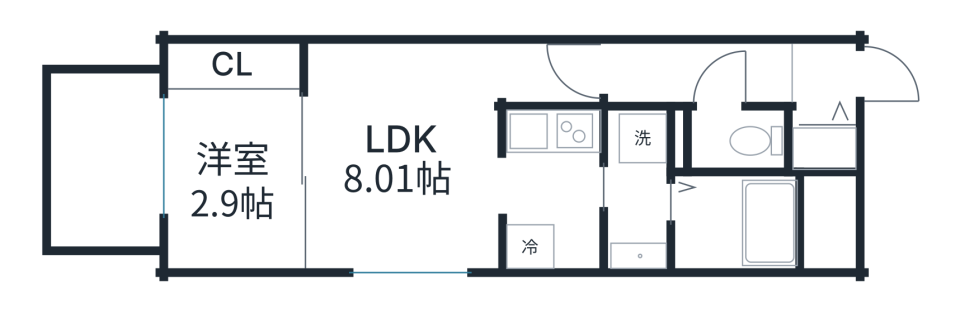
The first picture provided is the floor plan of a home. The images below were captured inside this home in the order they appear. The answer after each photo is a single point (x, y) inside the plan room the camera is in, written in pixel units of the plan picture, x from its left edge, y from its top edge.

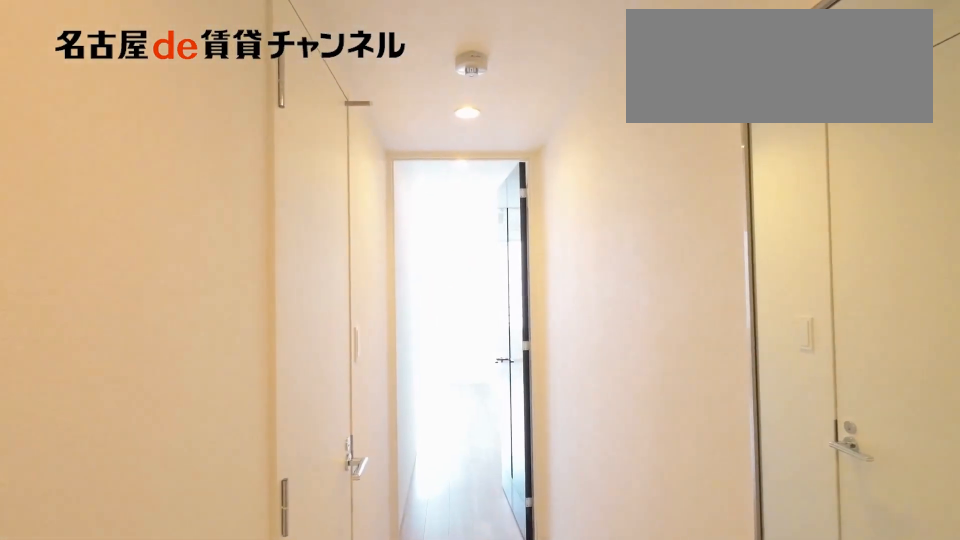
(824, 82)
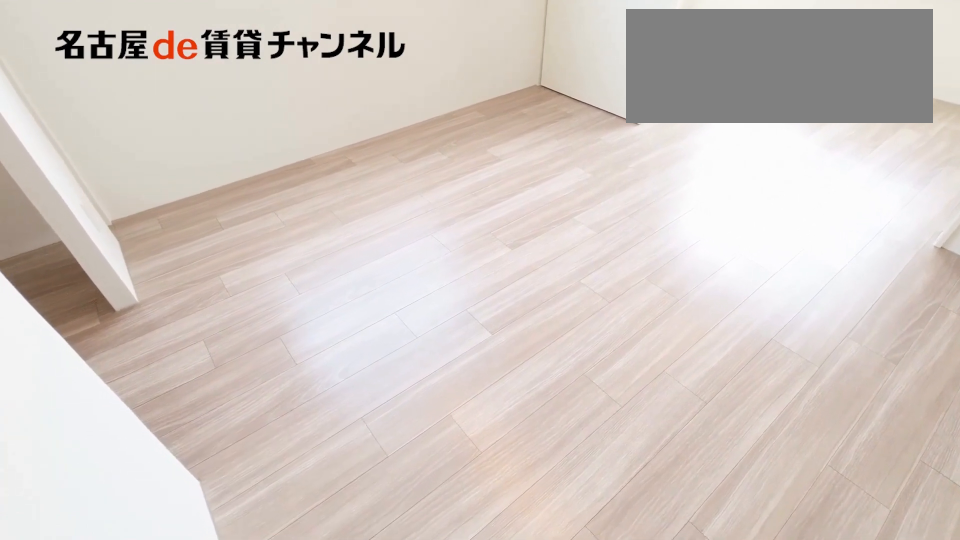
(418, 144)
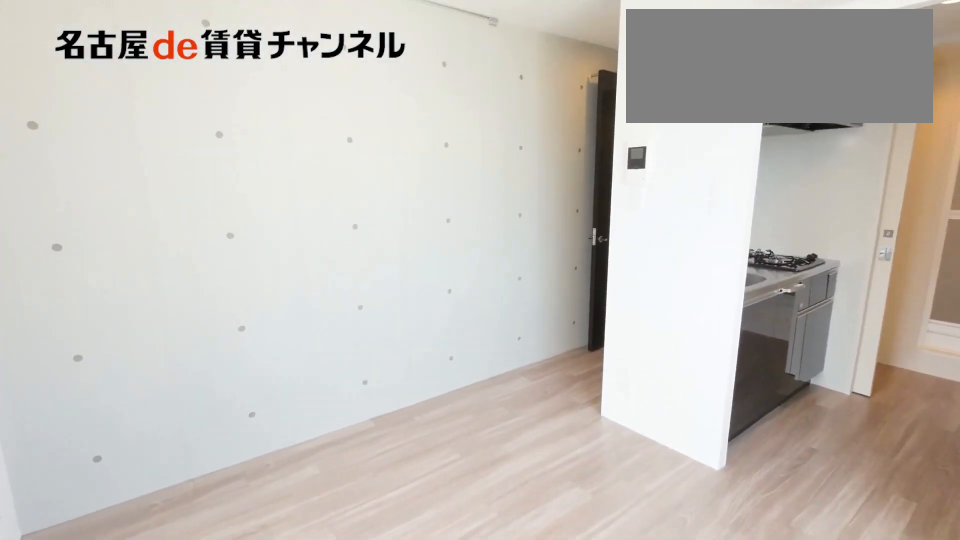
(418, 144)
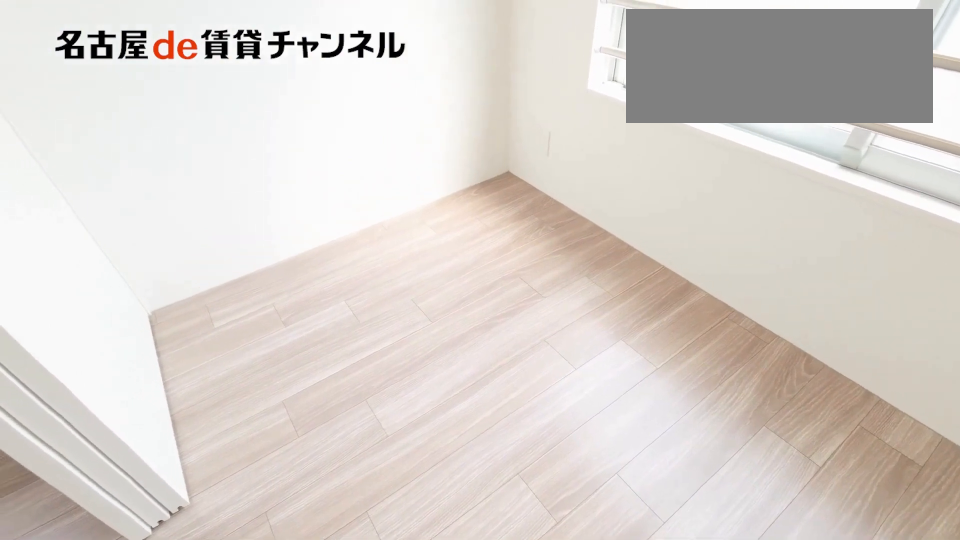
(231, 181)
